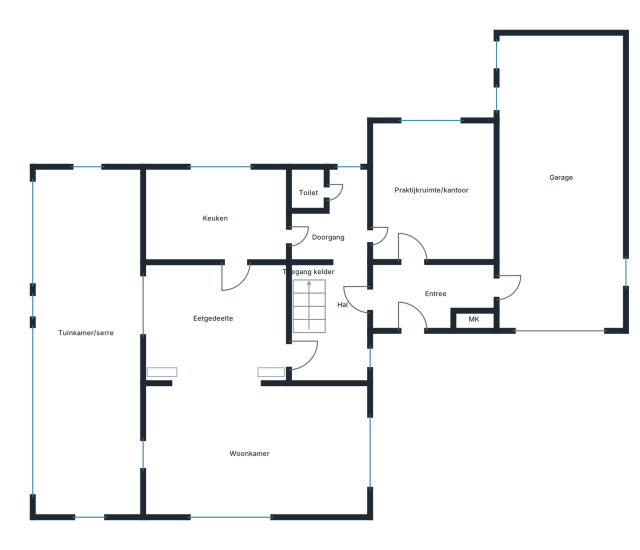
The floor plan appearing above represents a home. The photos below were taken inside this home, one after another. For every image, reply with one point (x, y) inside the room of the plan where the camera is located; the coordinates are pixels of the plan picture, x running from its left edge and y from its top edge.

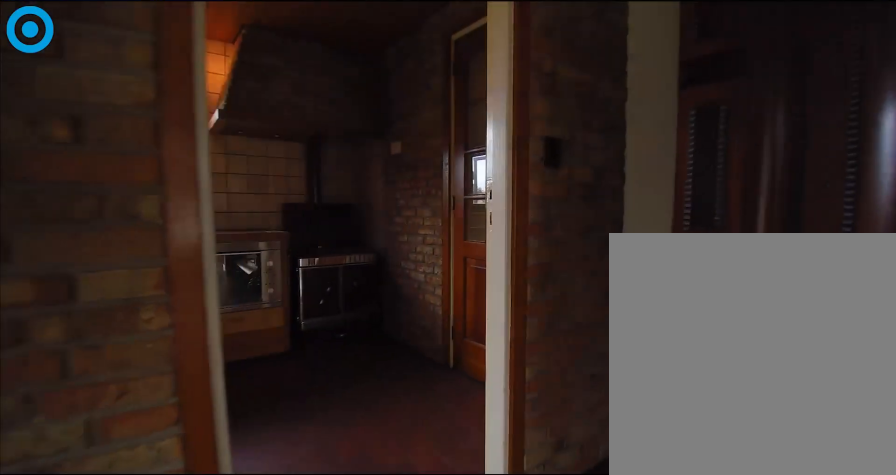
(251, 400)
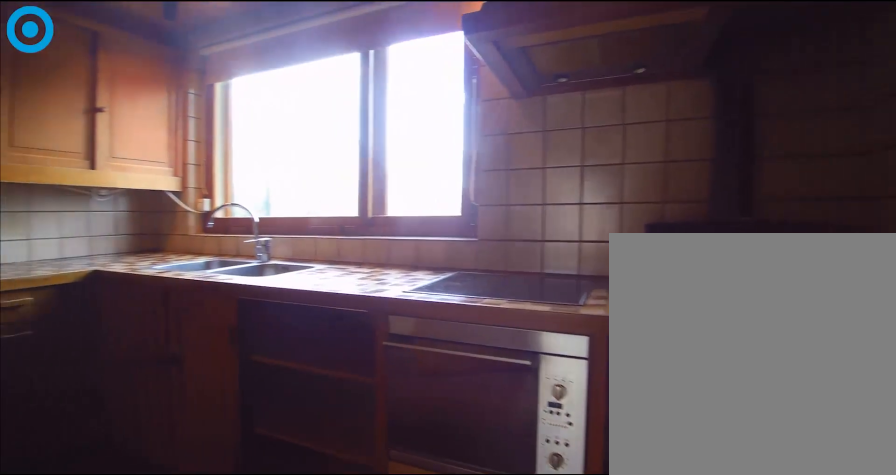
(217, 217)
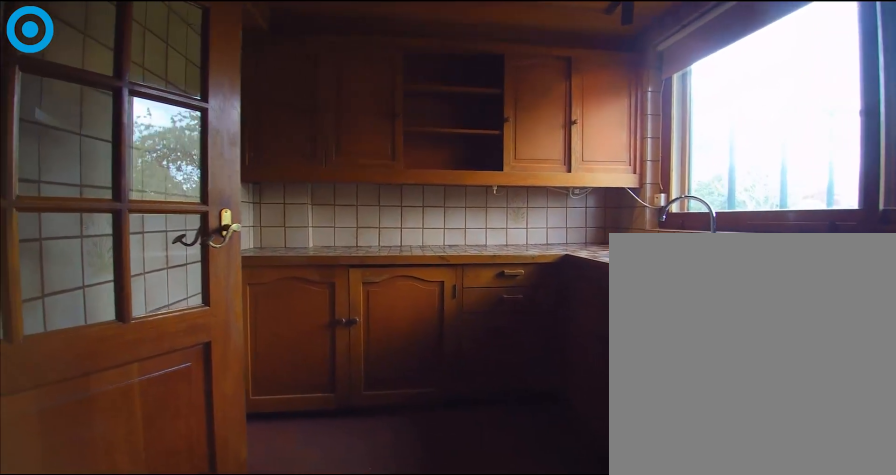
(217, 217)
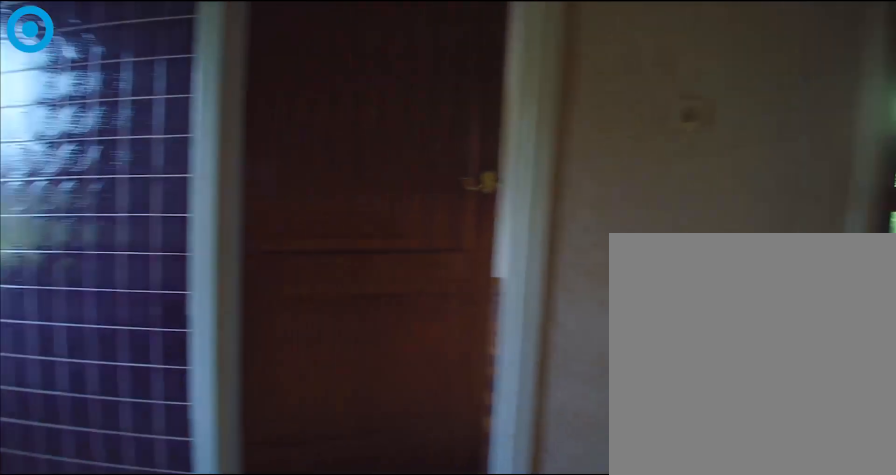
(329, 278)
